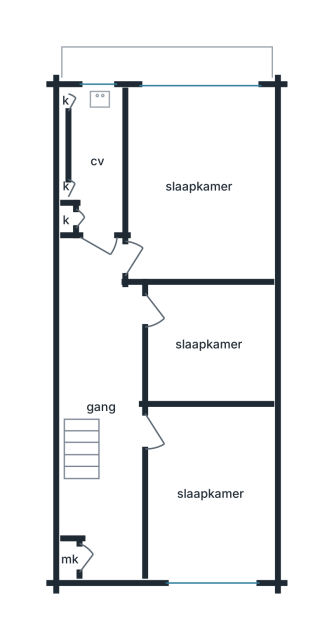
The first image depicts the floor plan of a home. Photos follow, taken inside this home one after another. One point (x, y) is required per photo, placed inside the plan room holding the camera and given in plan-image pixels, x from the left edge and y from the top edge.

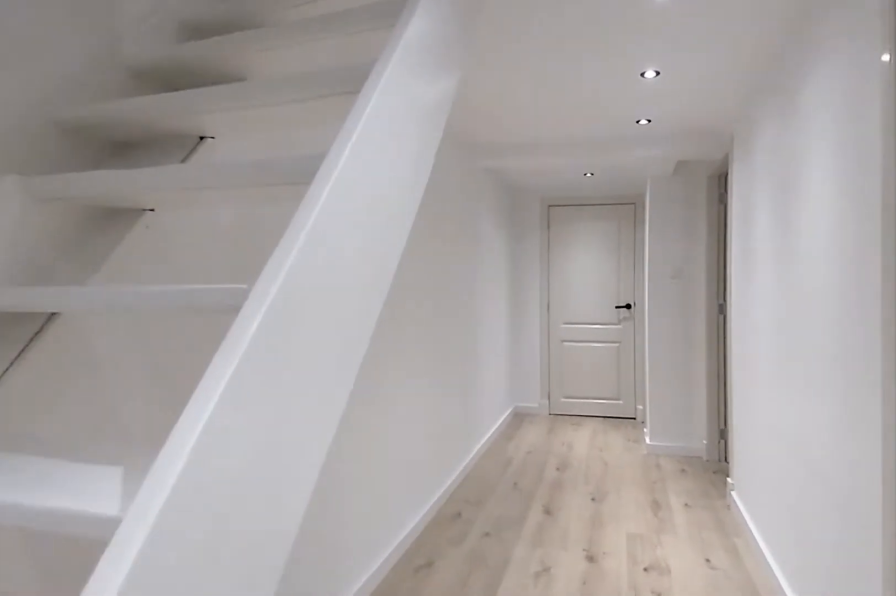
(103, 402)
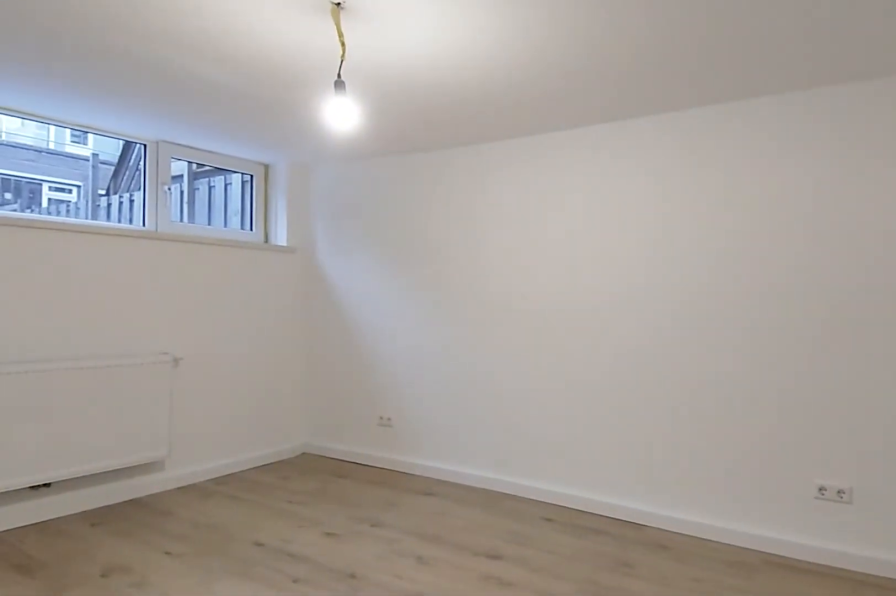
(163, 158)
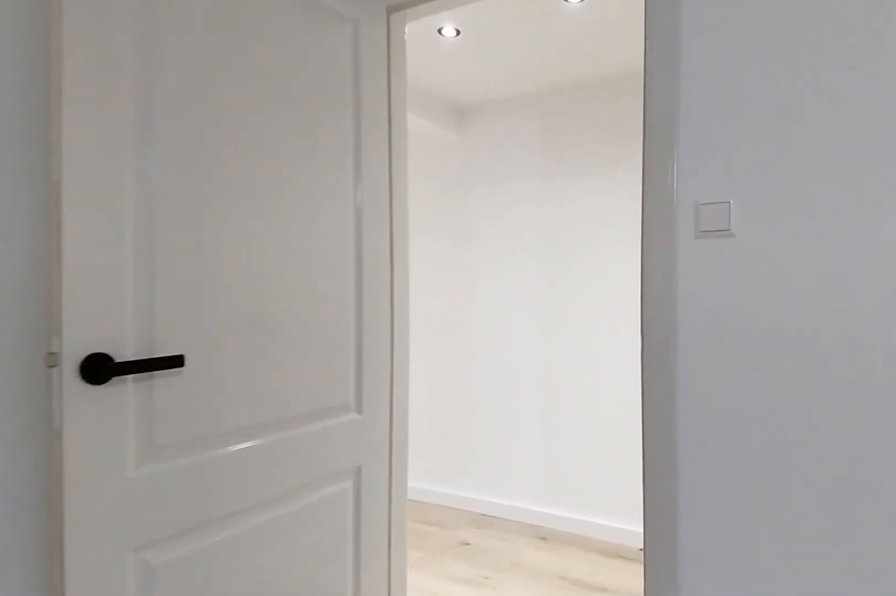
(163, 158)
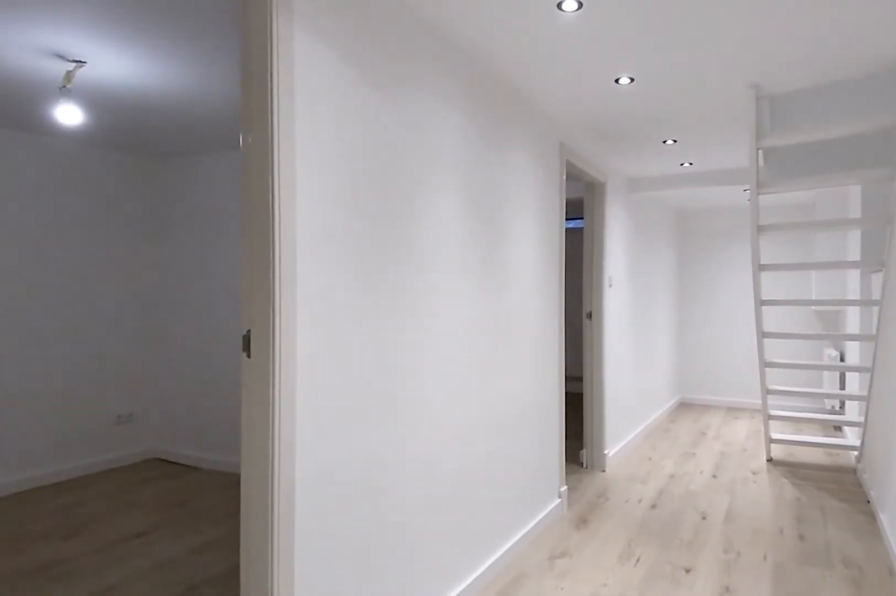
(103, 401)
